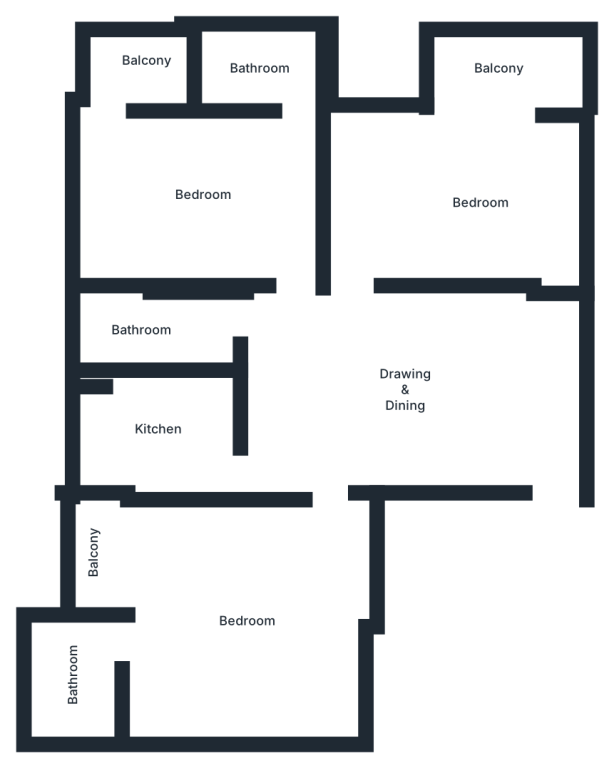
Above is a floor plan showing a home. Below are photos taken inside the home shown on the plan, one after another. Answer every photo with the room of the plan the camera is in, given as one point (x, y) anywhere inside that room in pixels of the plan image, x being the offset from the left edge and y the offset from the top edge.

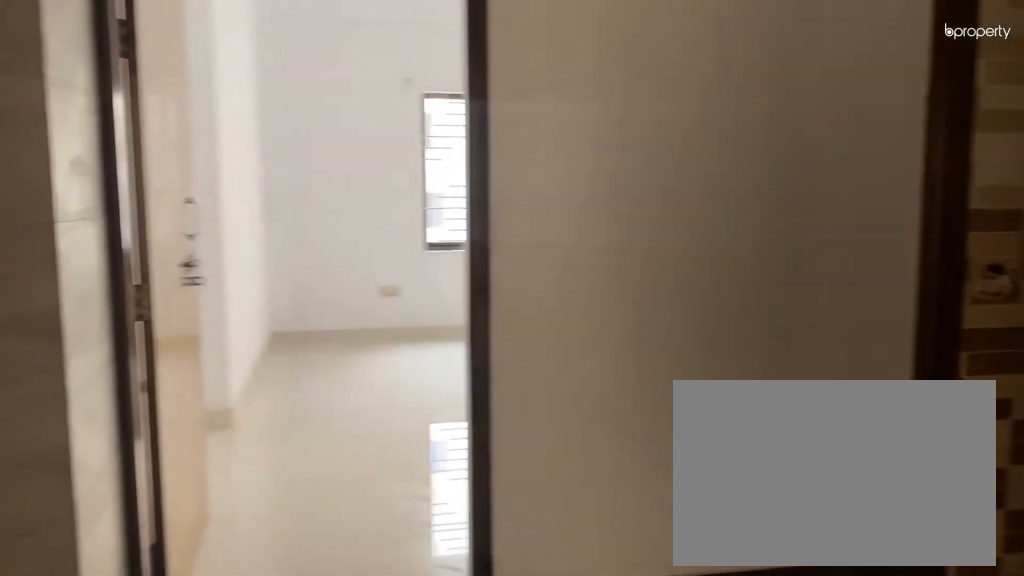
(407, 373)
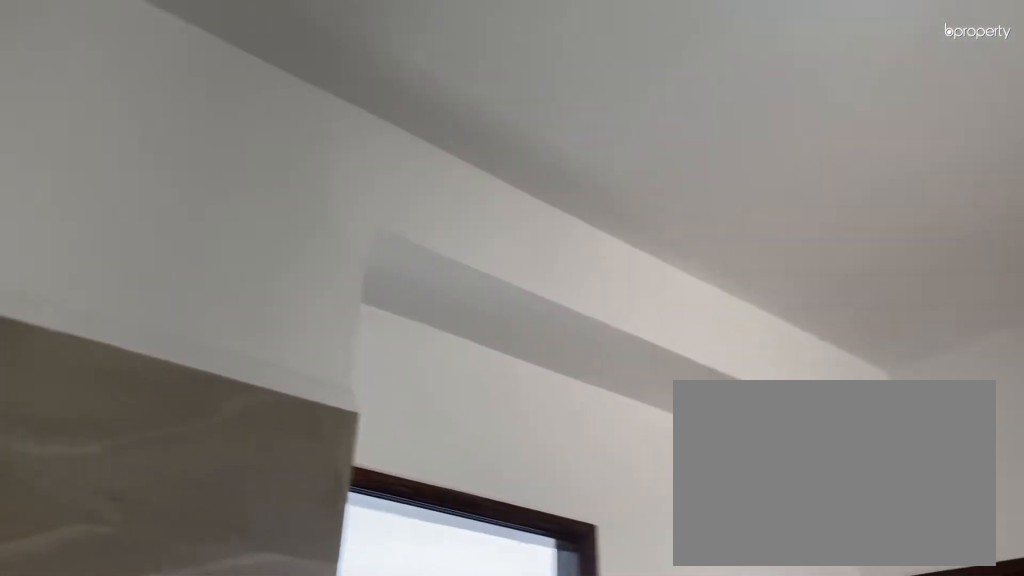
(407, 373)
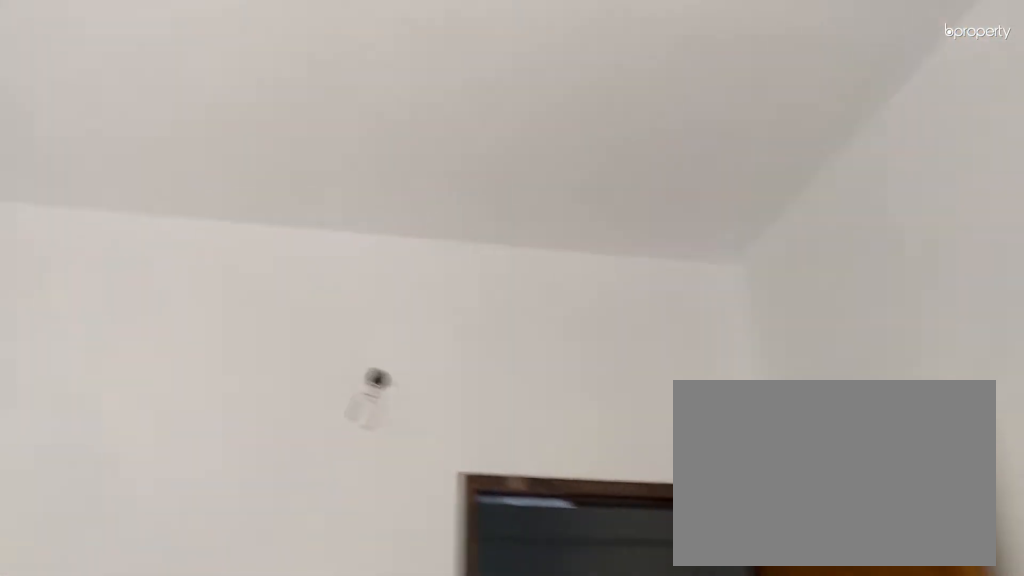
(485, 199)
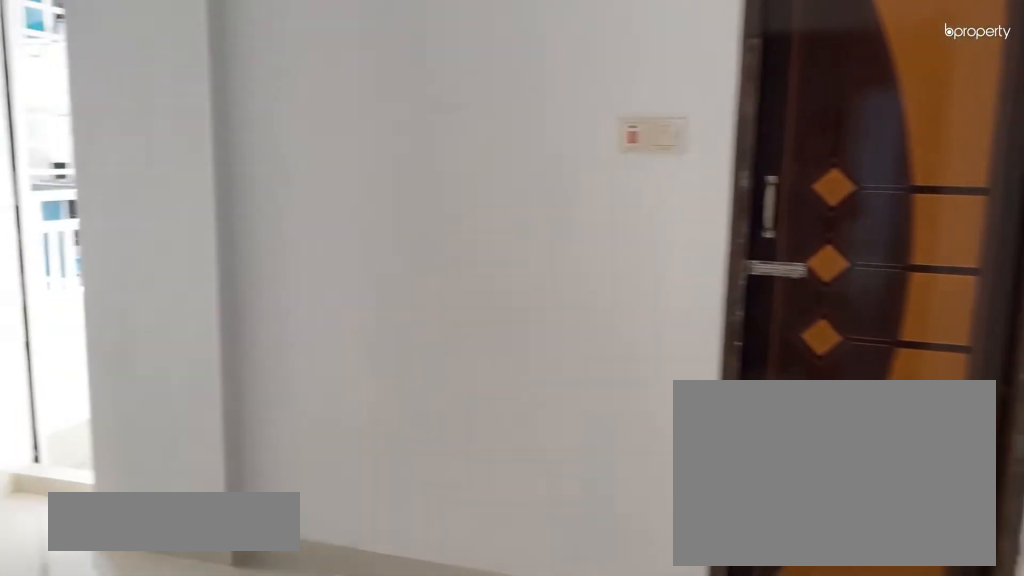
(210, 190)
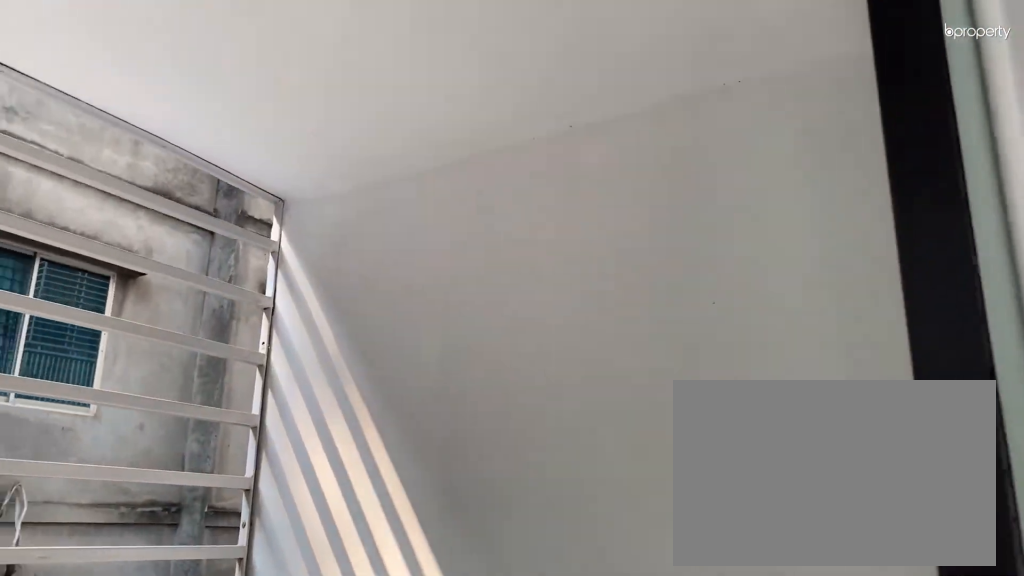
(144, 63)
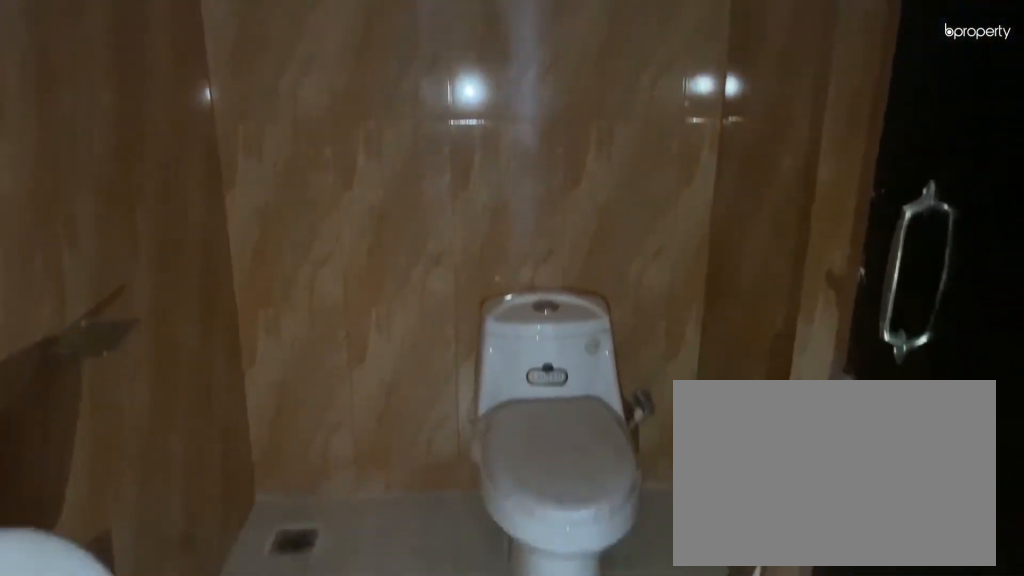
(157, 329)
